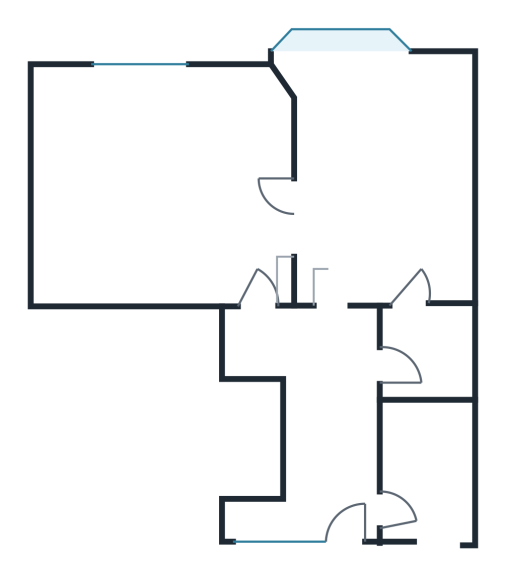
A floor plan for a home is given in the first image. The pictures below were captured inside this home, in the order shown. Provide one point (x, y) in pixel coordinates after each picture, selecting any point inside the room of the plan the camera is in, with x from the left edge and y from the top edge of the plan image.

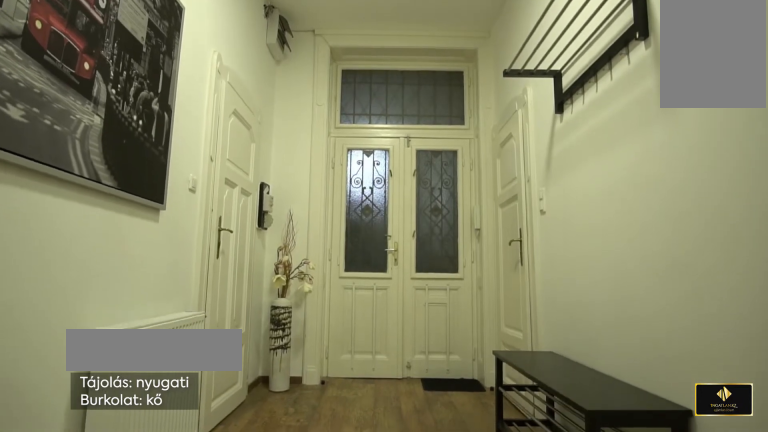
(329, 438)
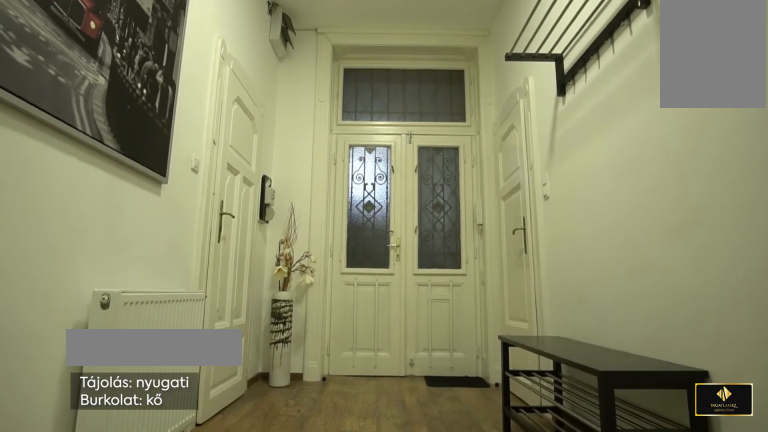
(329, 438)
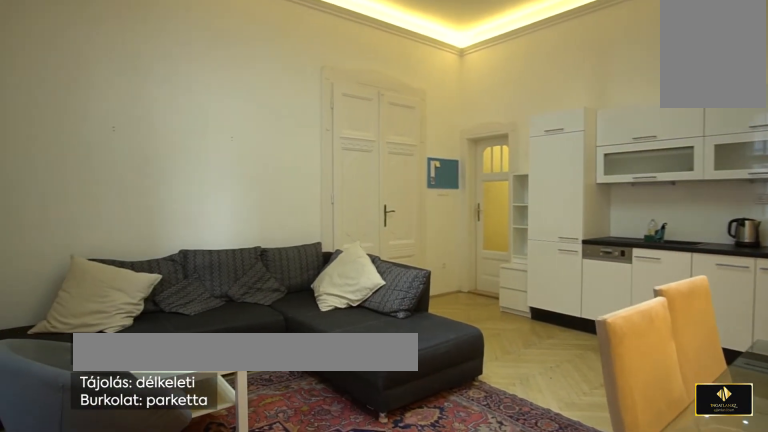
(168, 208)
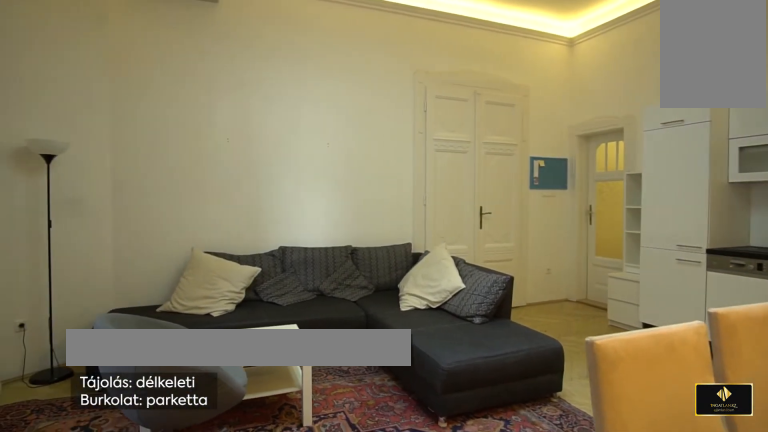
(168, 208)
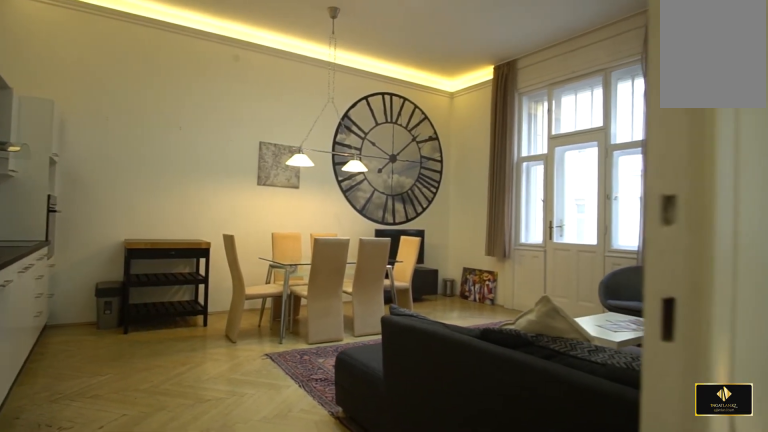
(163, 221)
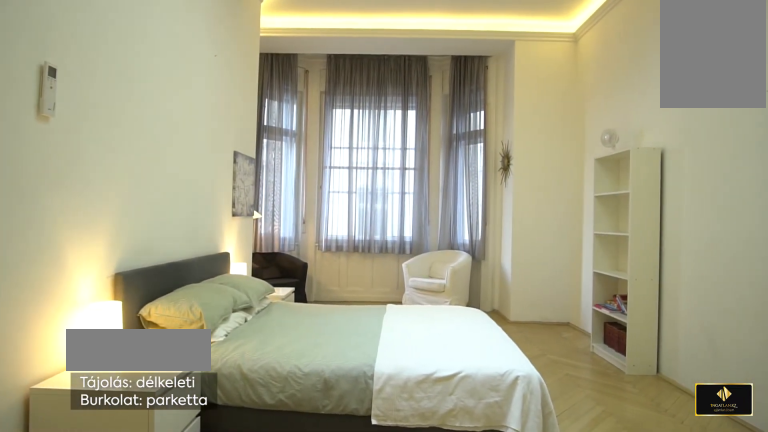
(395, 177)
